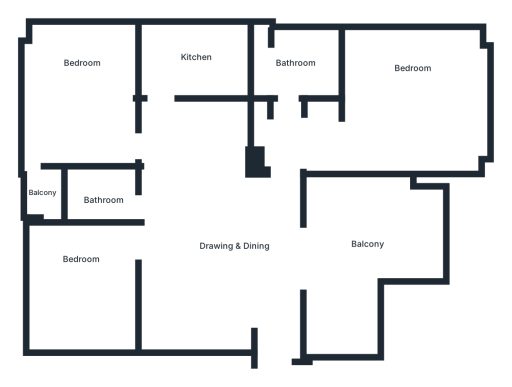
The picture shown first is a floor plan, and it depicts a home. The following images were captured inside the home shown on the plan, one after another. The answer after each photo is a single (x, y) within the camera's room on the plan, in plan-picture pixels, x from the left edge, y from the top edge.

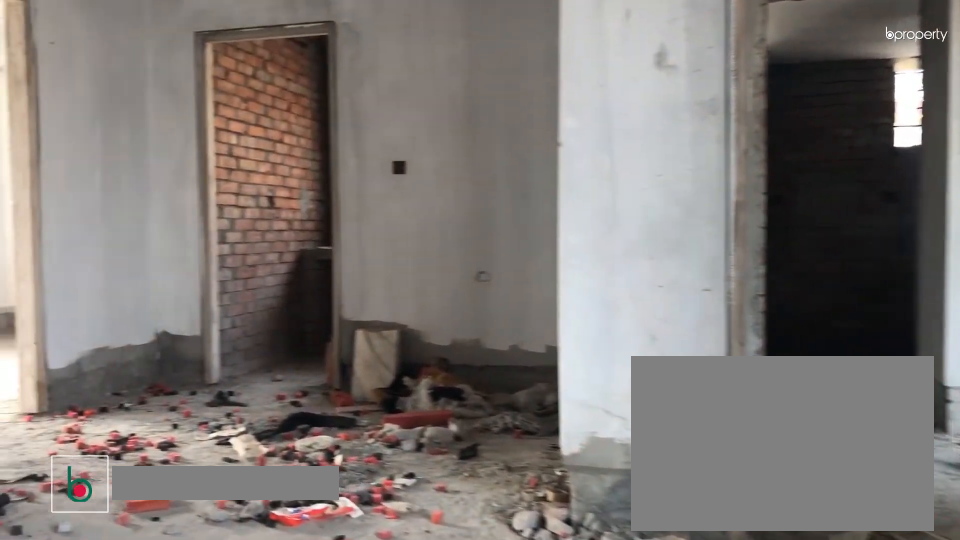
(231, 248)
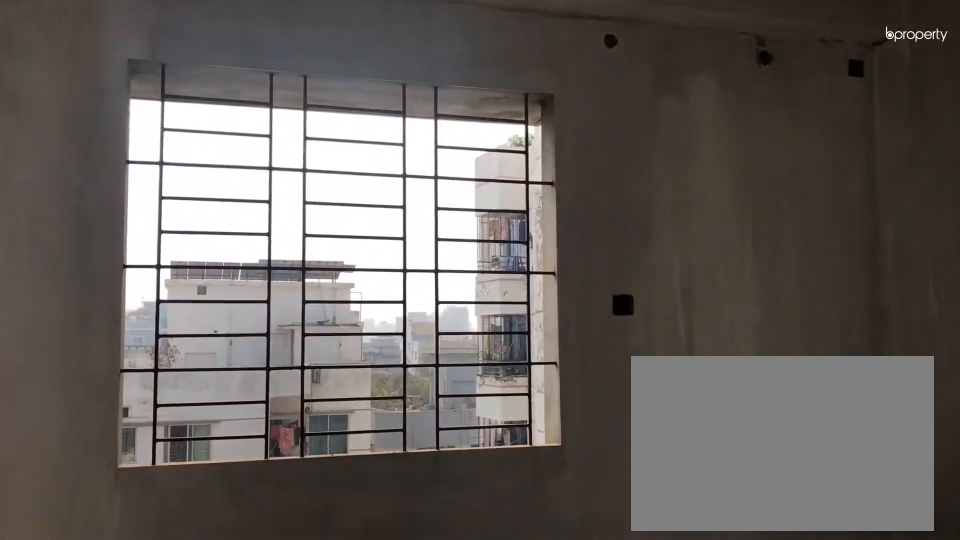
(78, 96)
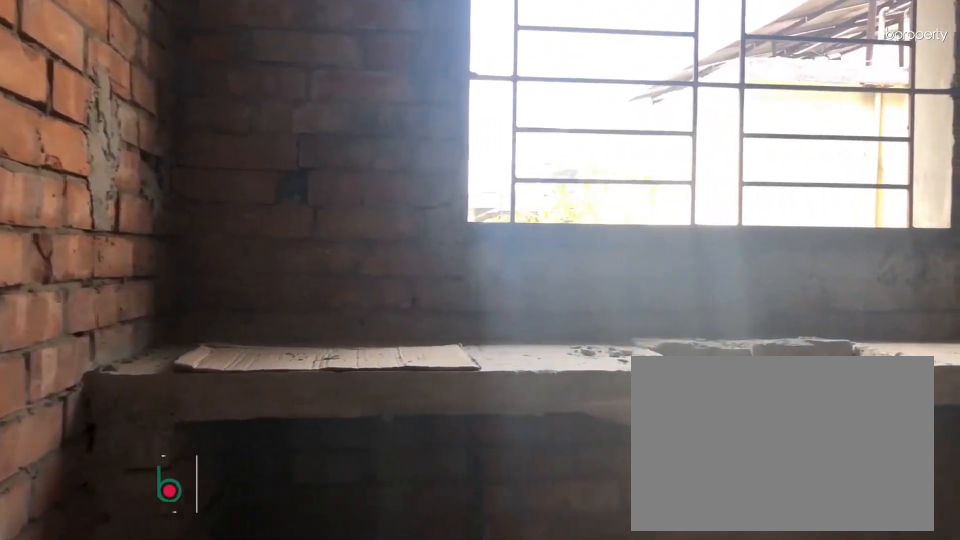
(194, 61)
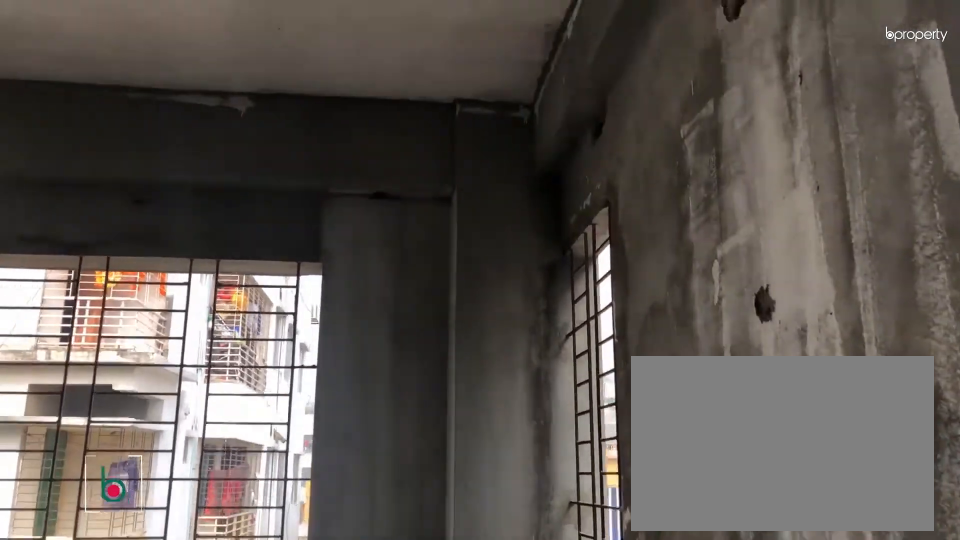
(414, 96)
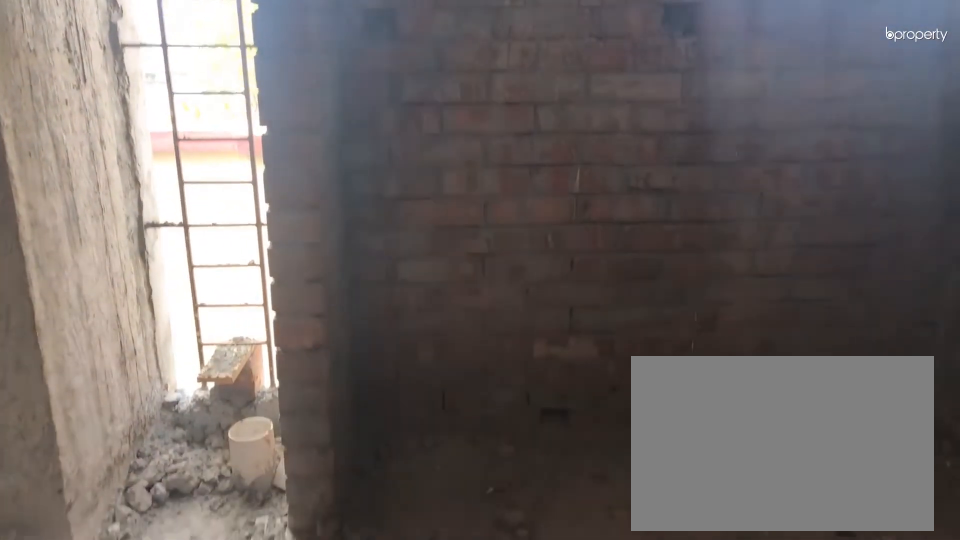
(296, 62)
